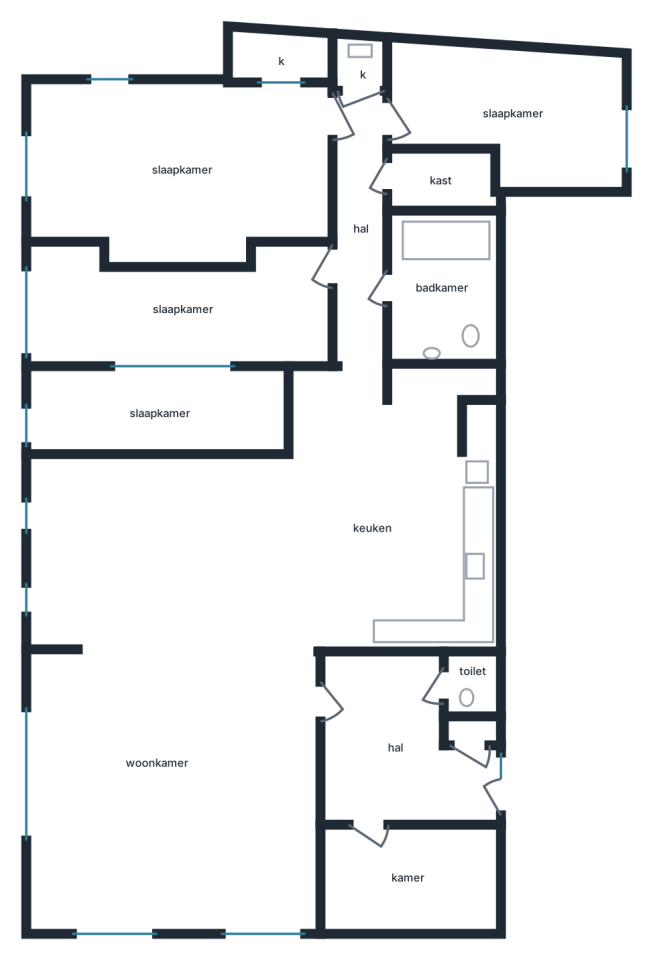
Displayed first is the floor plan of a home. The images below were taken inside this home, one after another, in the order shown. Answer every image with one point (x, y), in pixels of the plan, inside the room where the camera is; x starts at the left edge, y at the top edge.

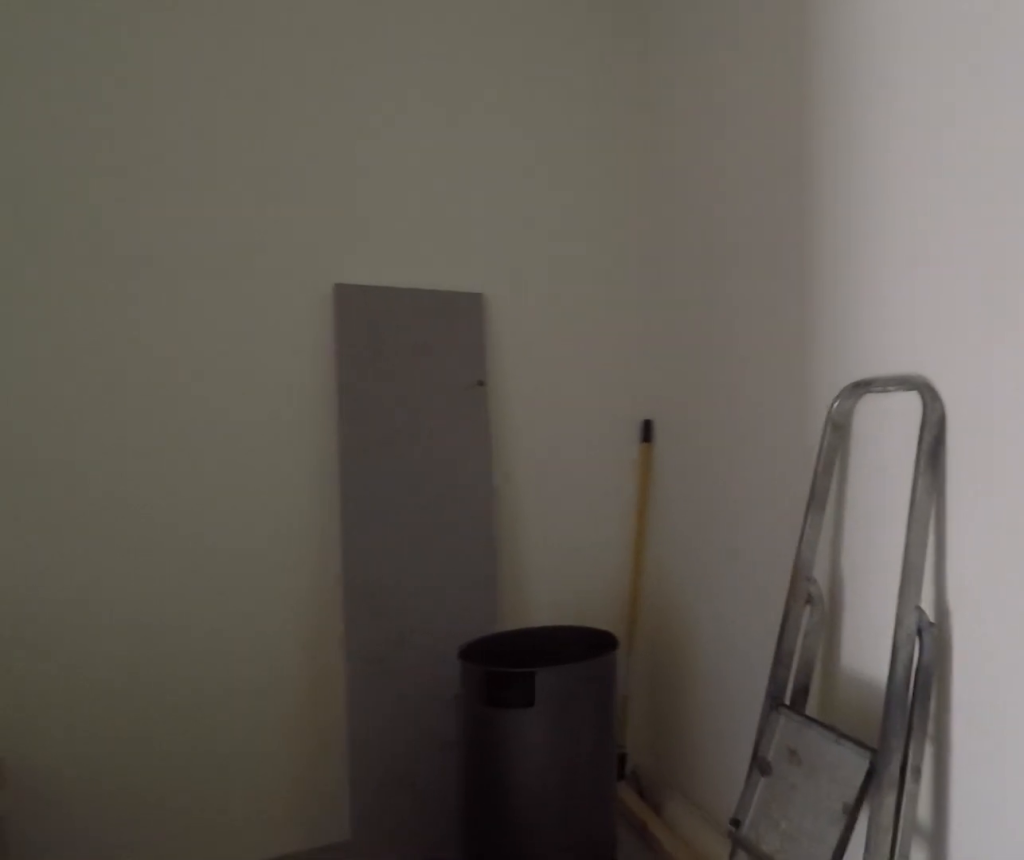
(407, 876)
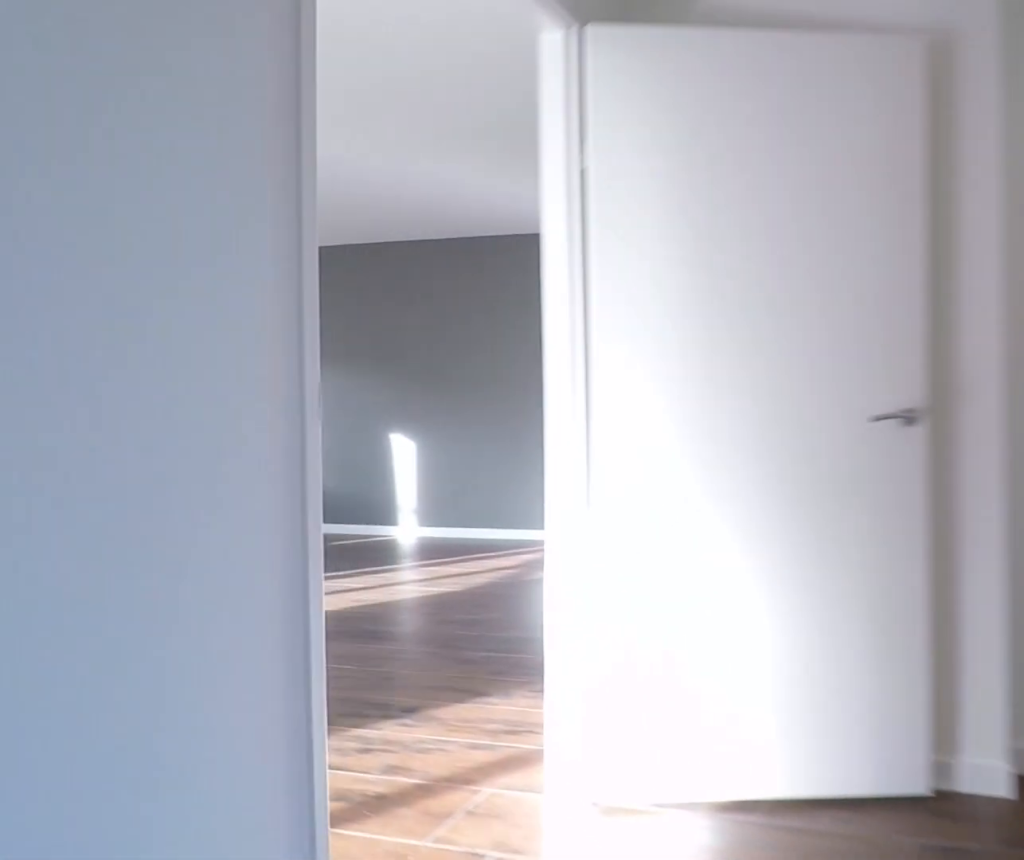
(395, 745)
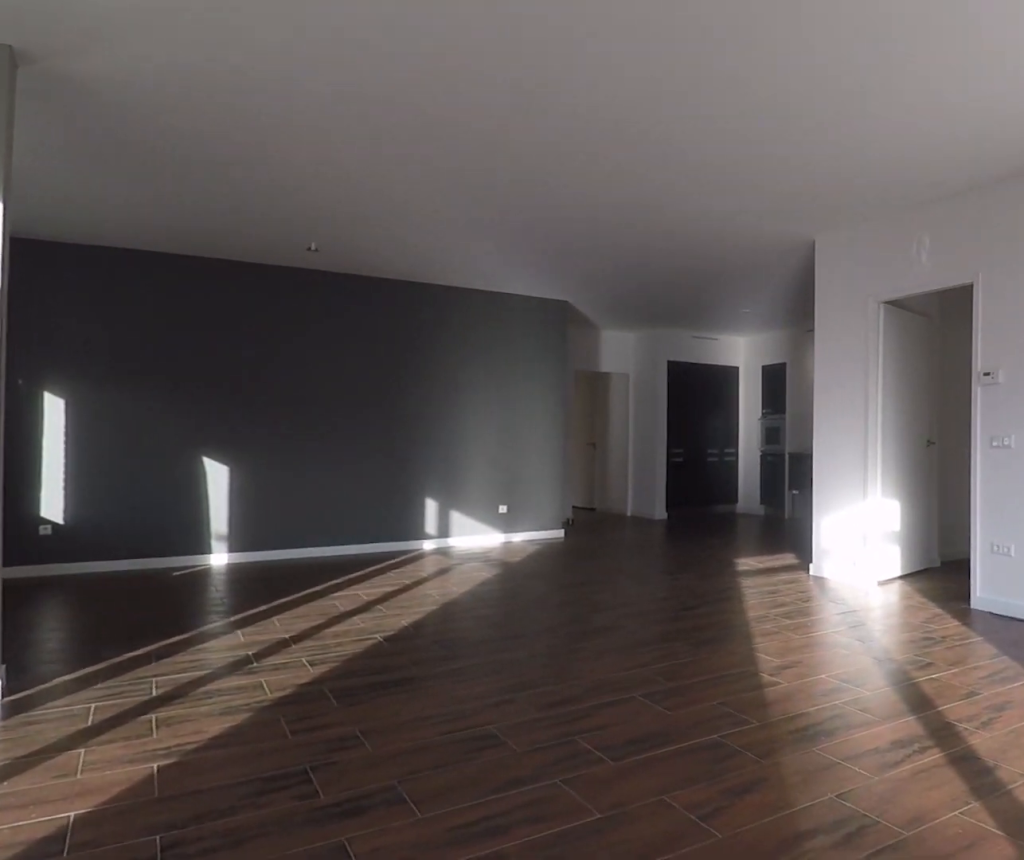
(171, 697)
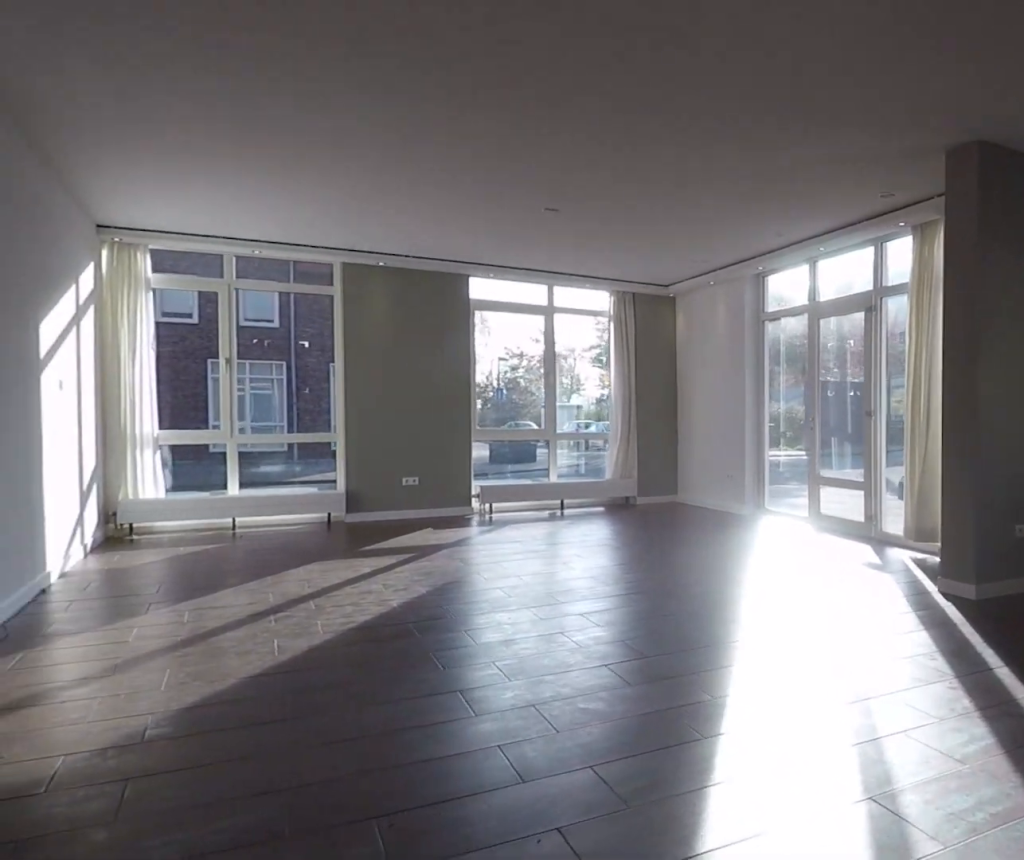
(171, 697)
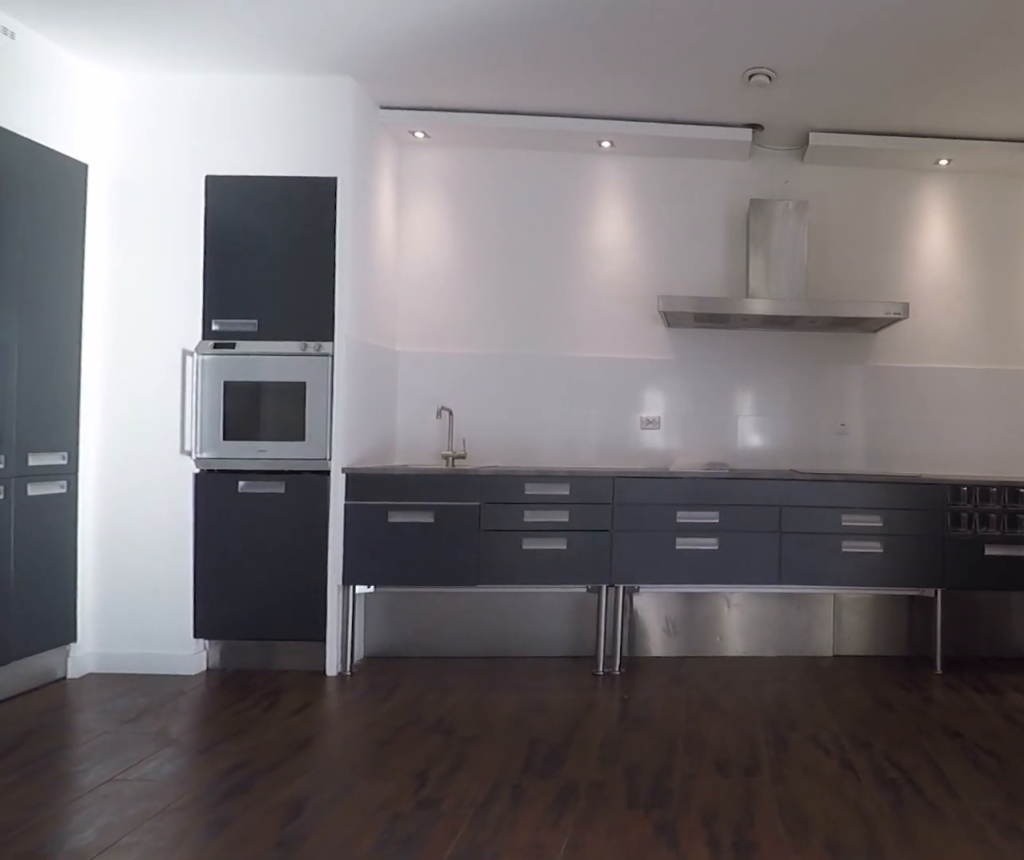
(394, 513)
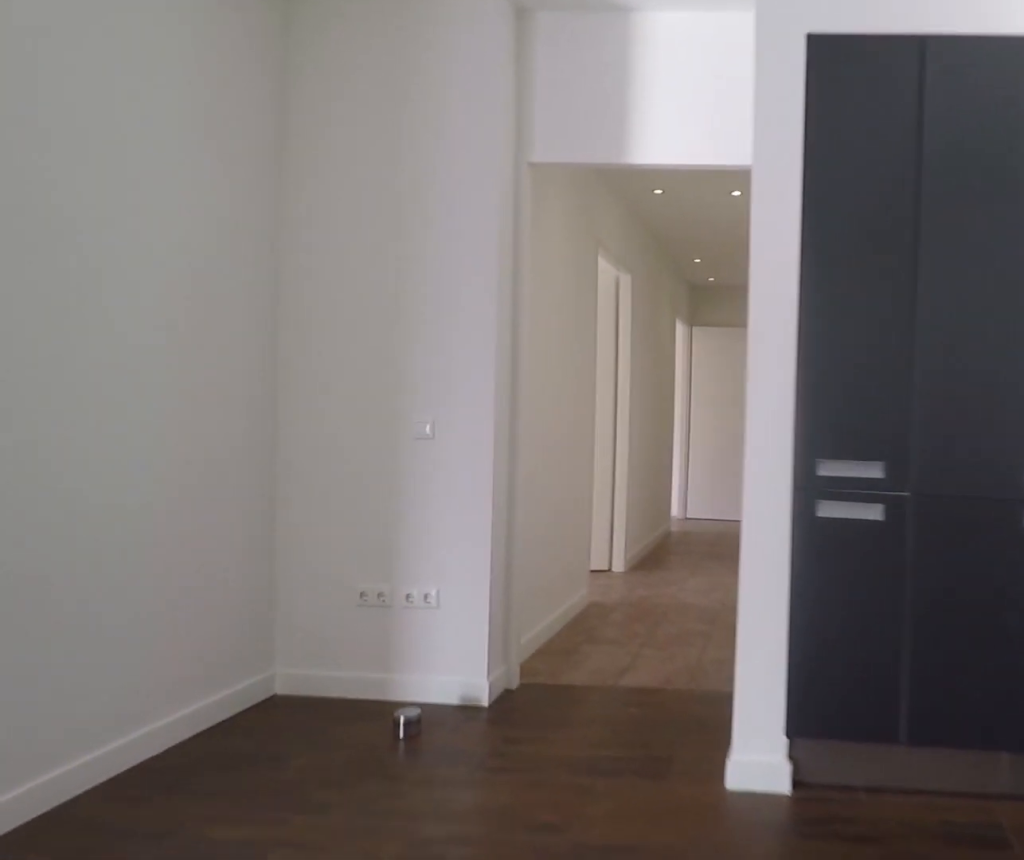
(394, 513)
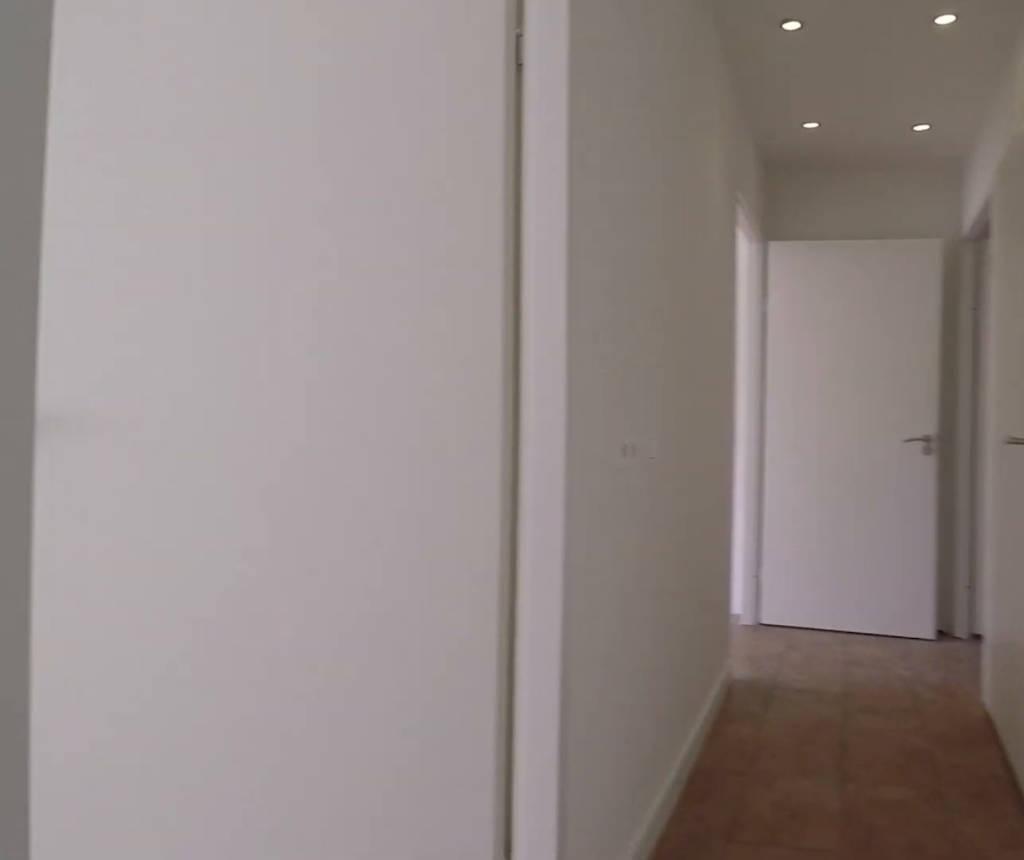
(360, 225)
